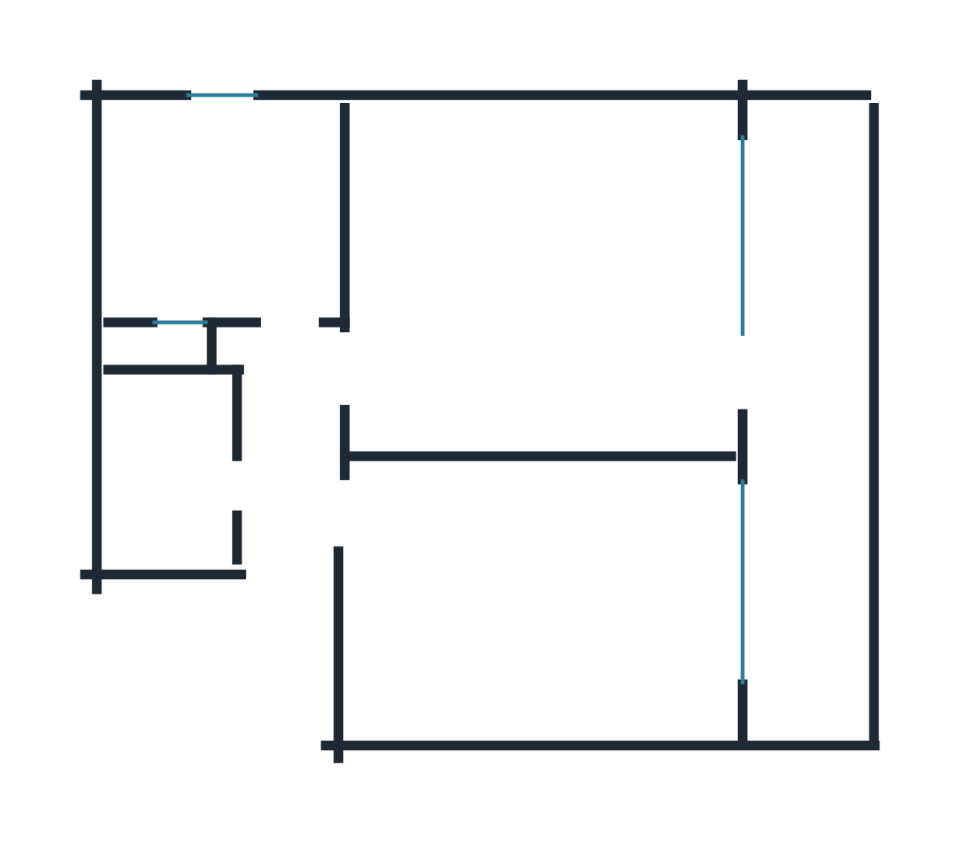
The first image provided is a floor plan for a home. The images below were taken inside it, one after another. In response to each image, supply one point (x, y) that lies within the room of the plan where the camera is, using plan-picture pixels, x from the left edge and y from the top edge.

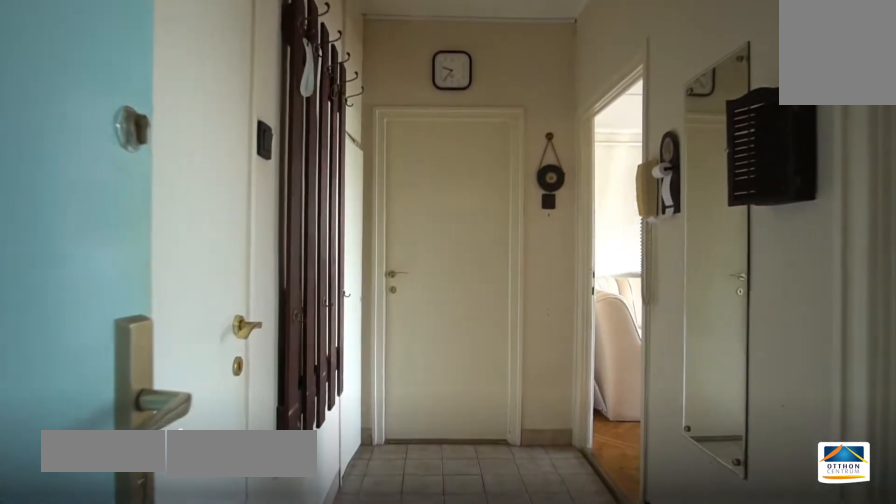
(291, 481)
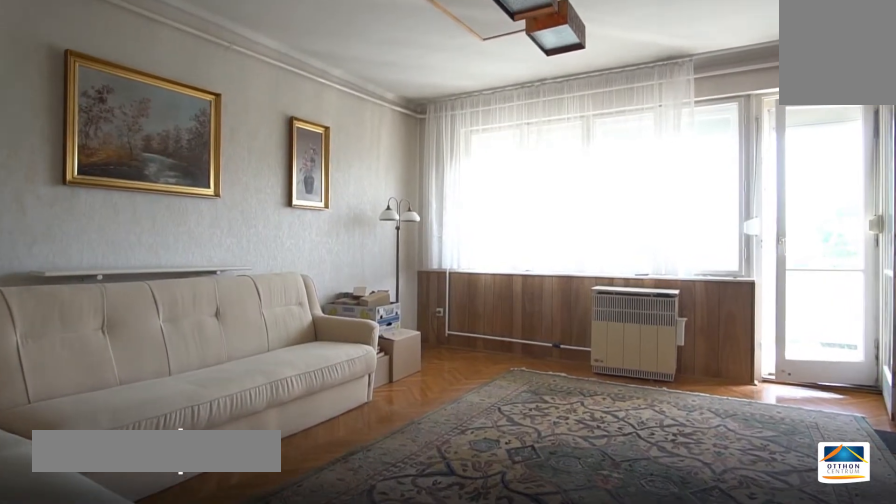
(548, 266)
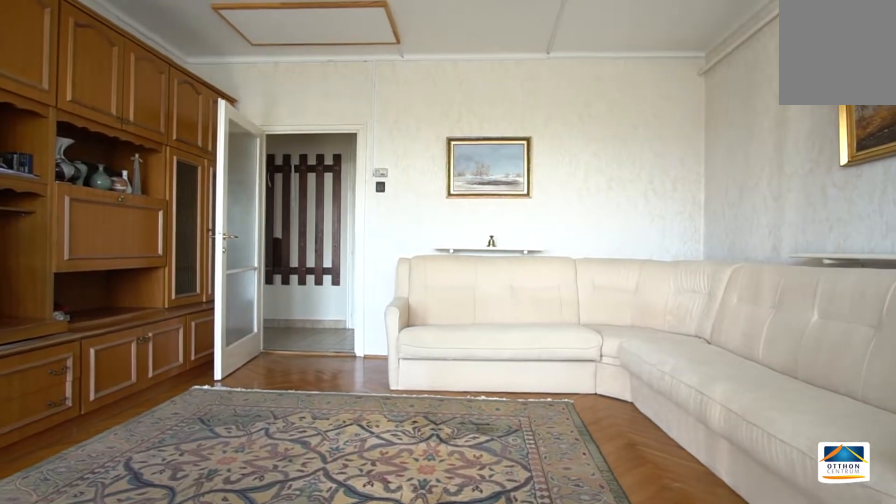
(547, 268)
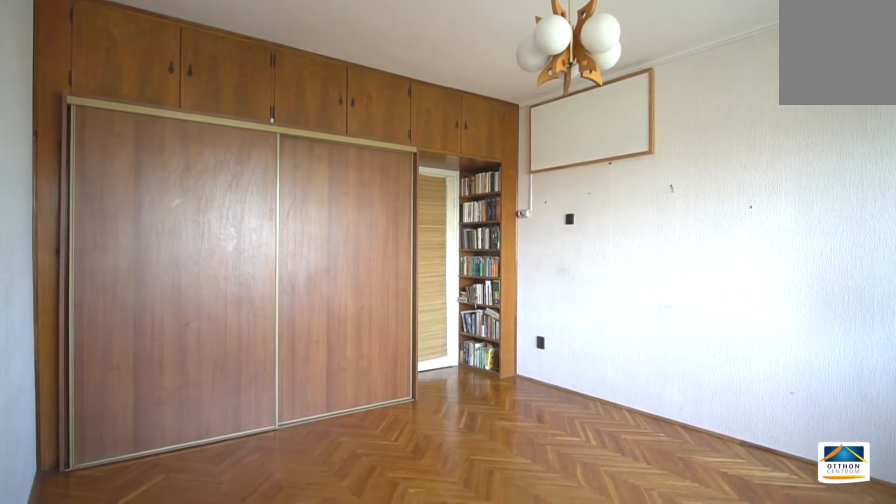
(547, 596)
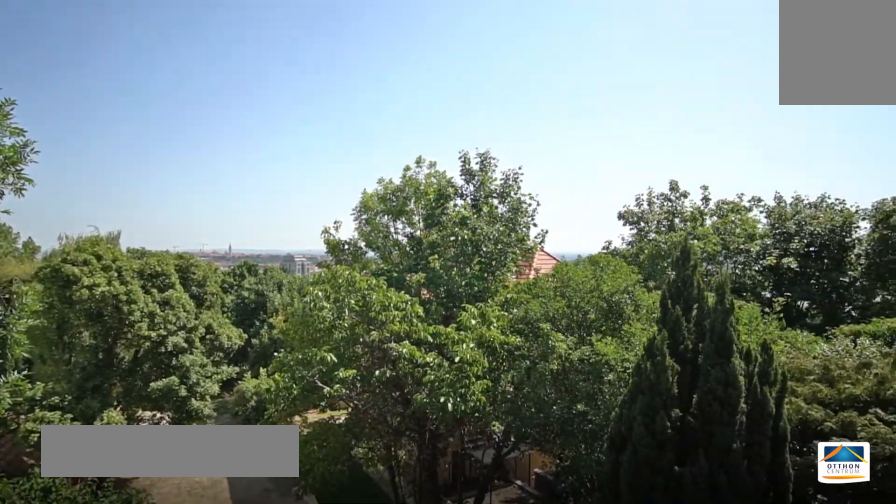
(811, 392)
